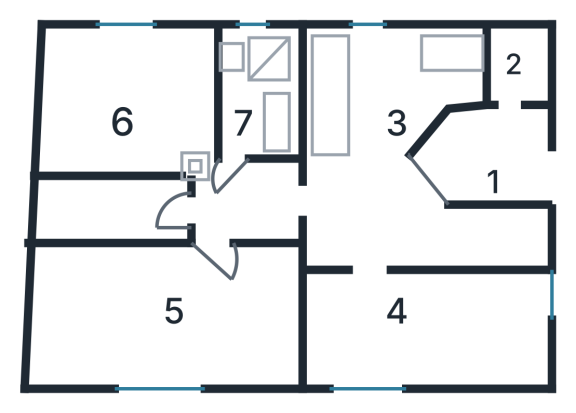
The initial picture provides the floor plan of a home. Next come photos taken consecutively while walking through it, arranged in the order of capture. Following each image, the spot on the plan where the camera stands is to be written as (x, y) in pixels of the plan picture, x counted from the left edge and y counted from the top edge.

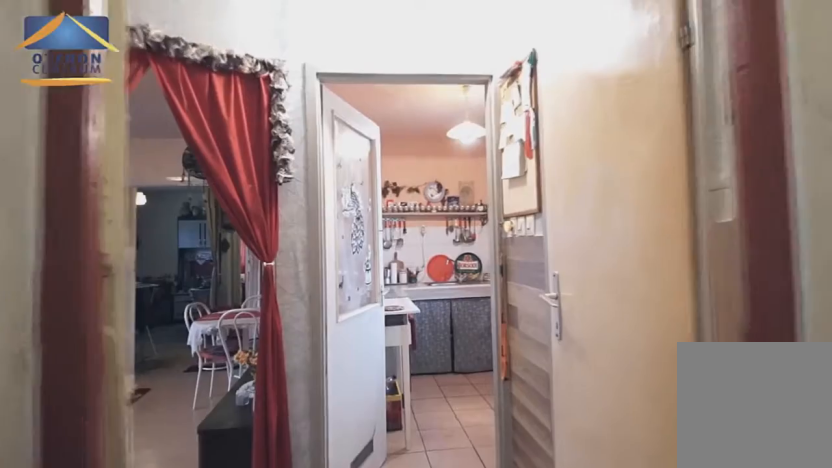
(527, 173)
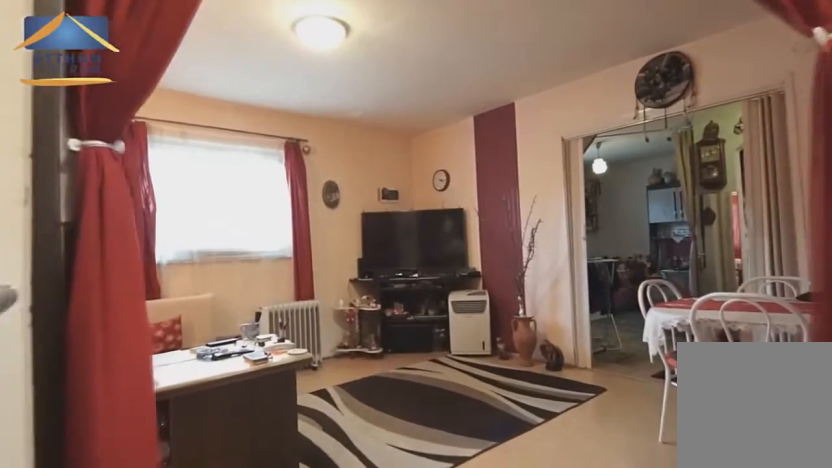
(485, 191)
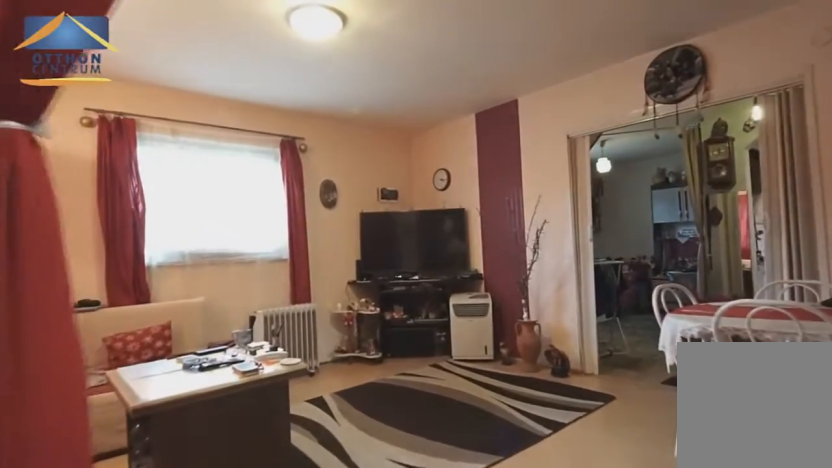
(480, 197)
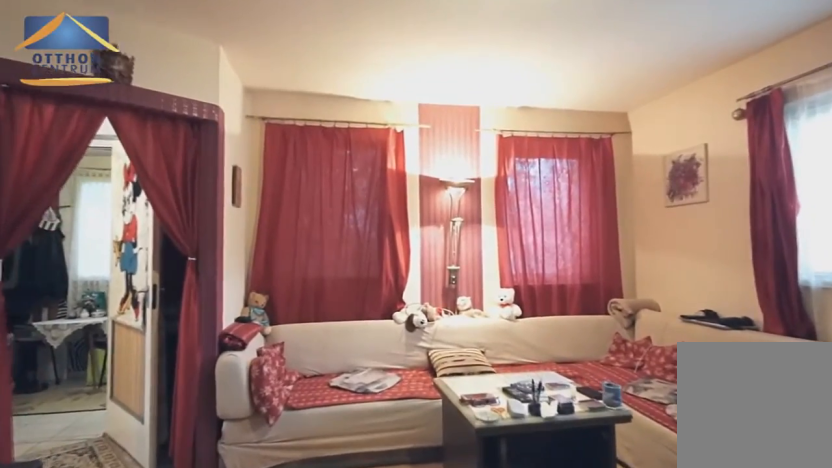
(391, 254)
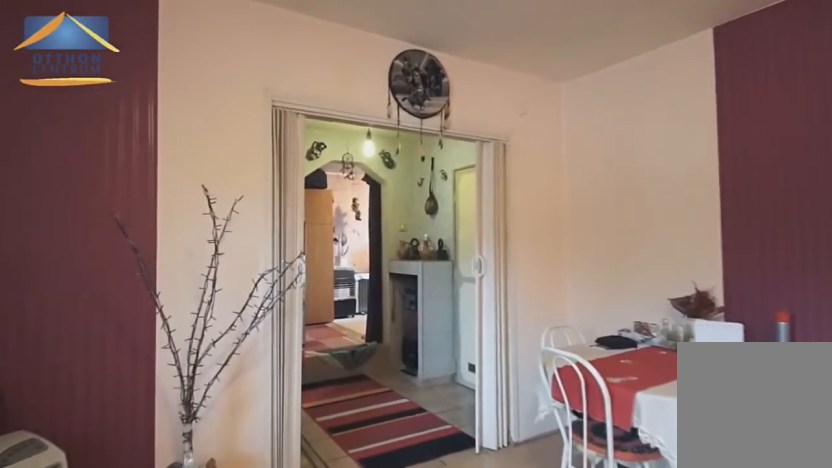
(345, 229)
